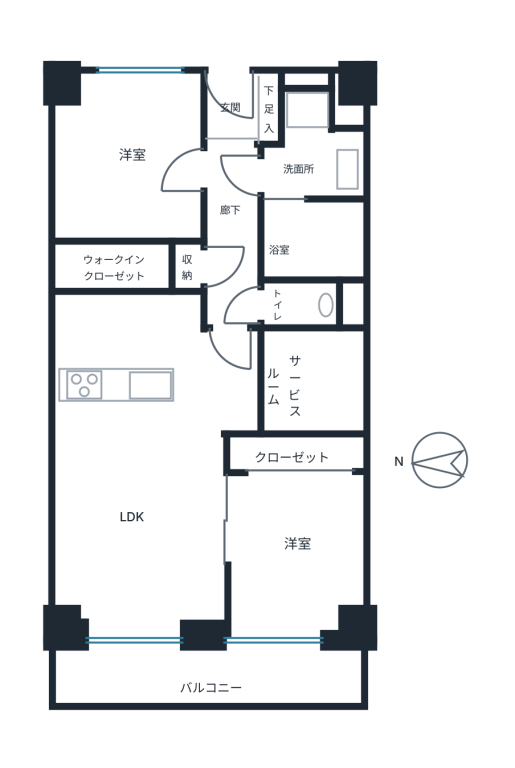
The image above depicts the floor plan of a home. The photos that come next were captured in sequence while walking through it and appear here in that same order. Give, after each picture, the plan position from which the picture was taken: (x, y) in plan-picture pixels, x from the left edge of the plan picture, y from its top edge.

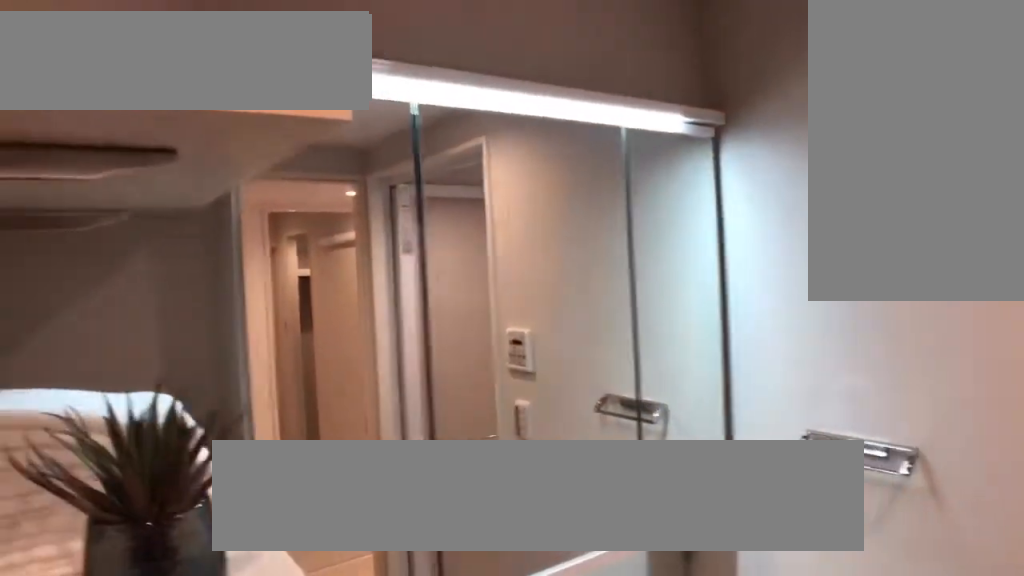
(313, 199)
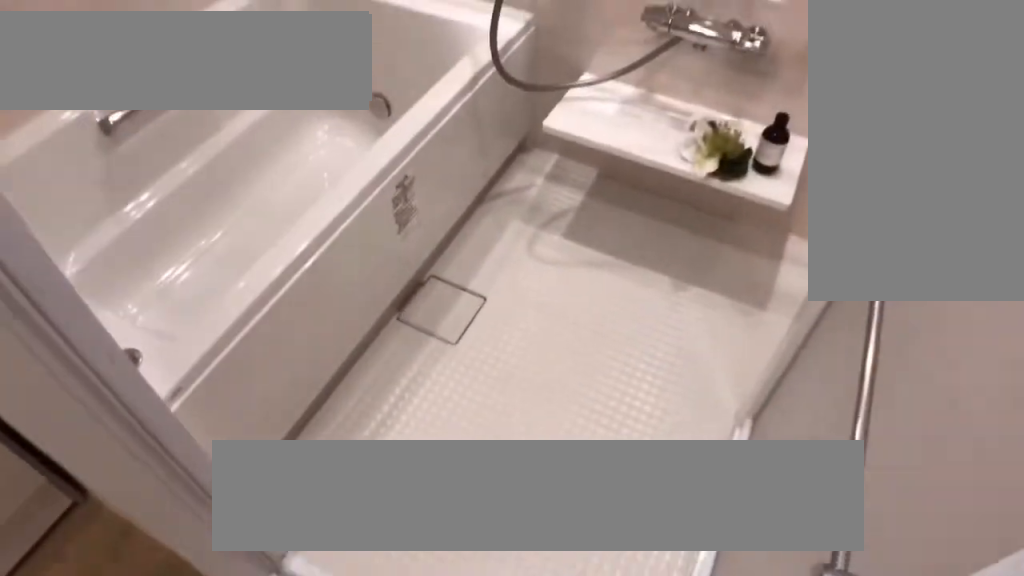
(314, 199)
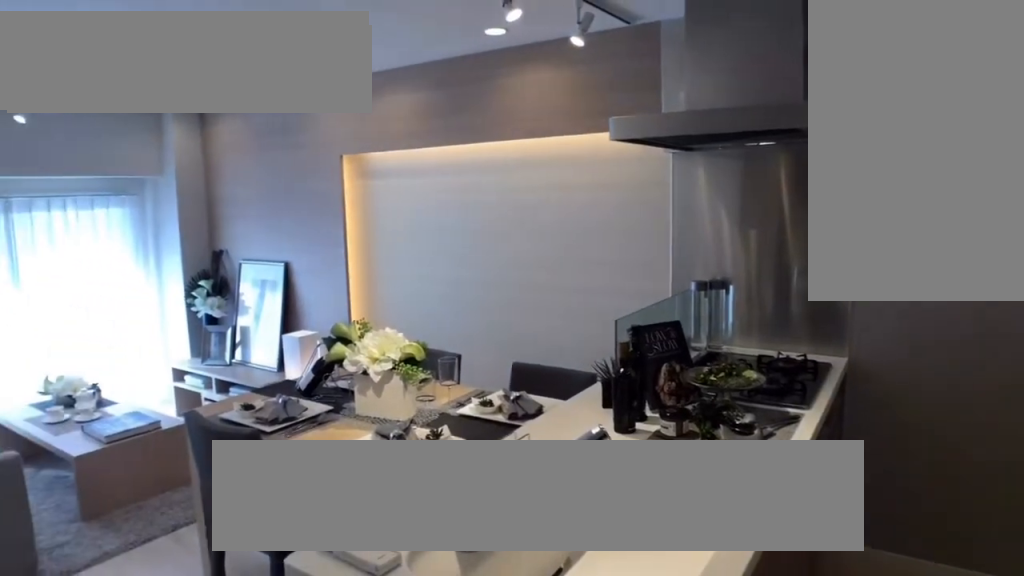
(162, 423)
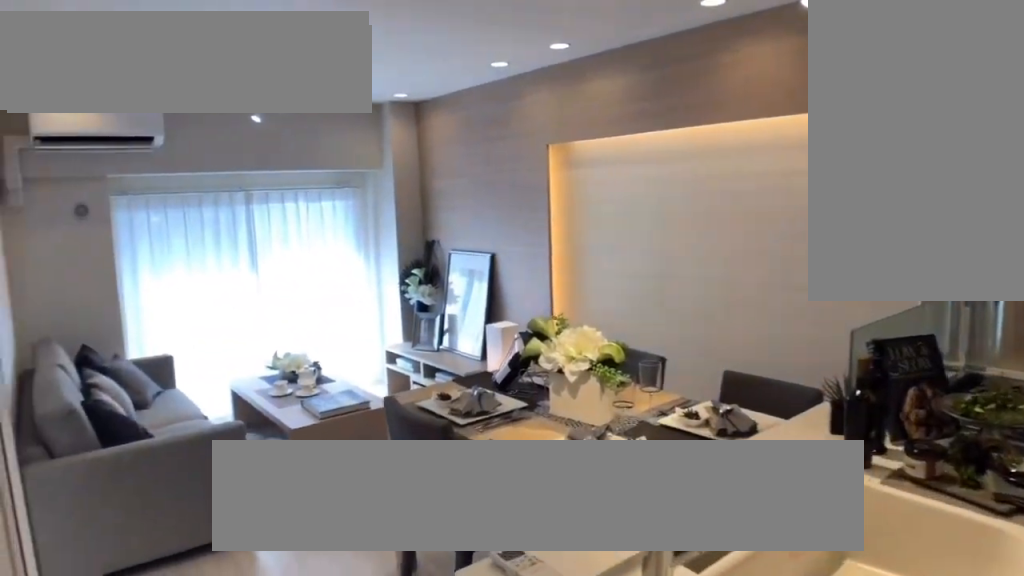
(161, 423)
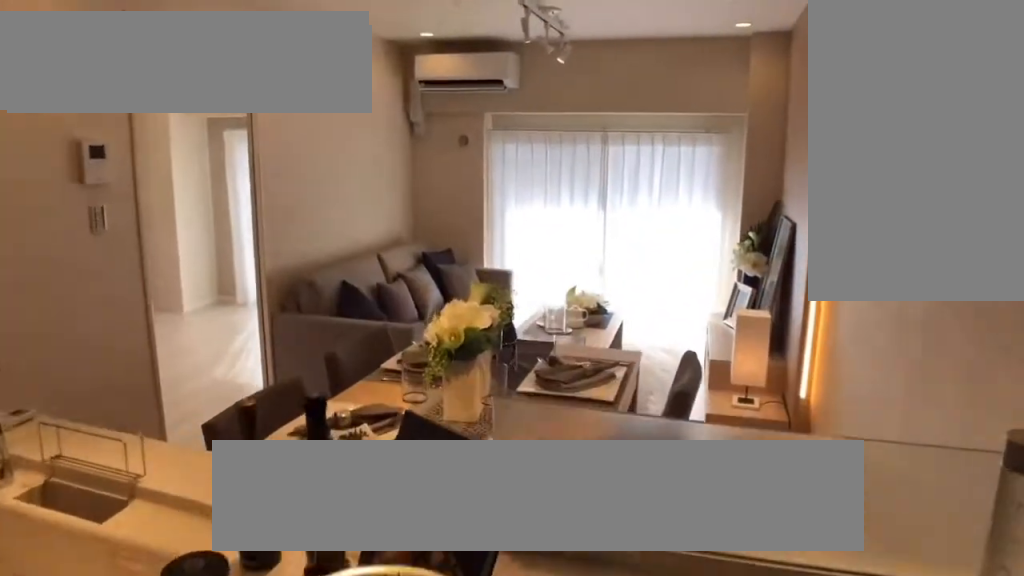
(161, 423)
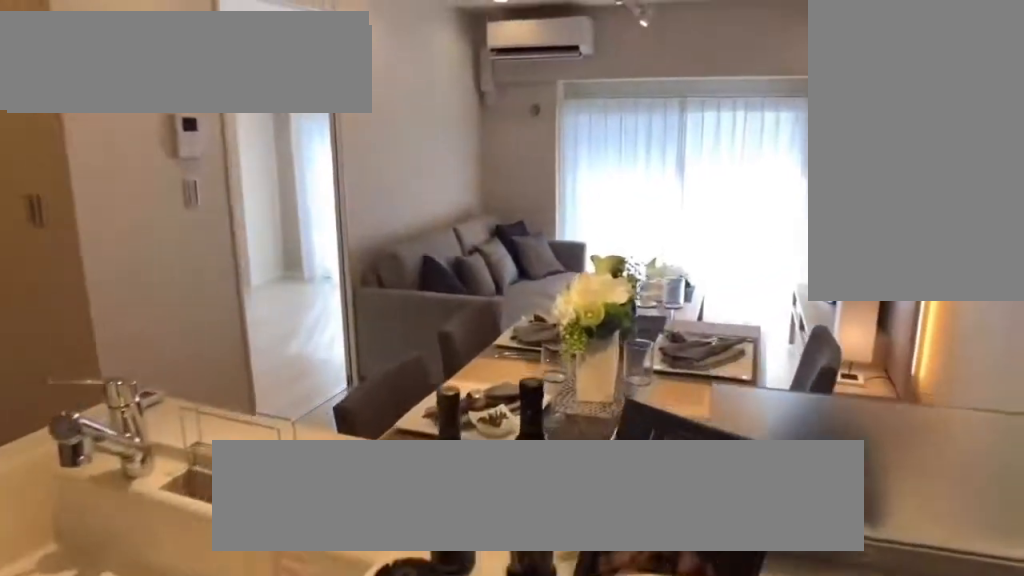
(160, 423)
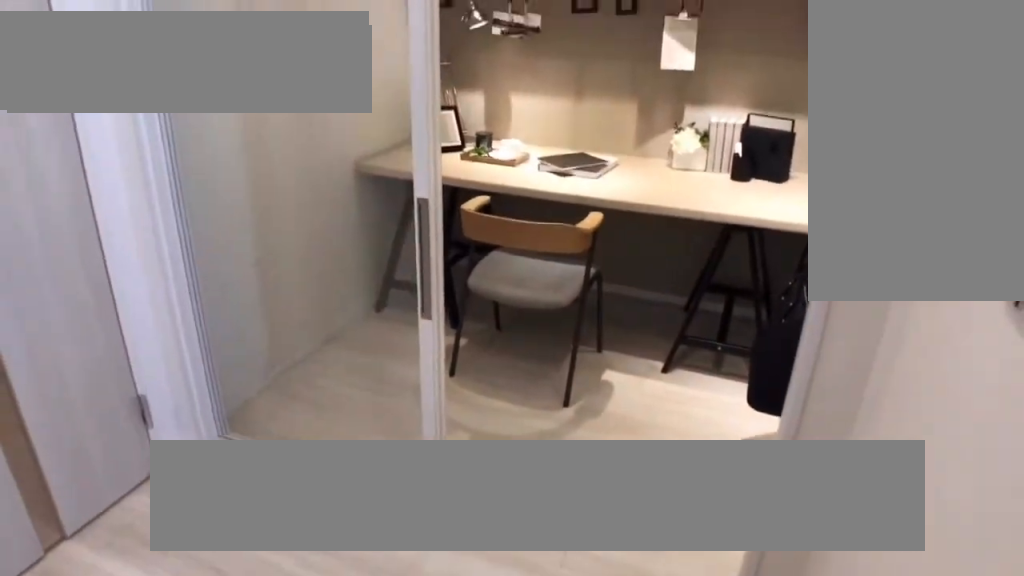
(161, 423)
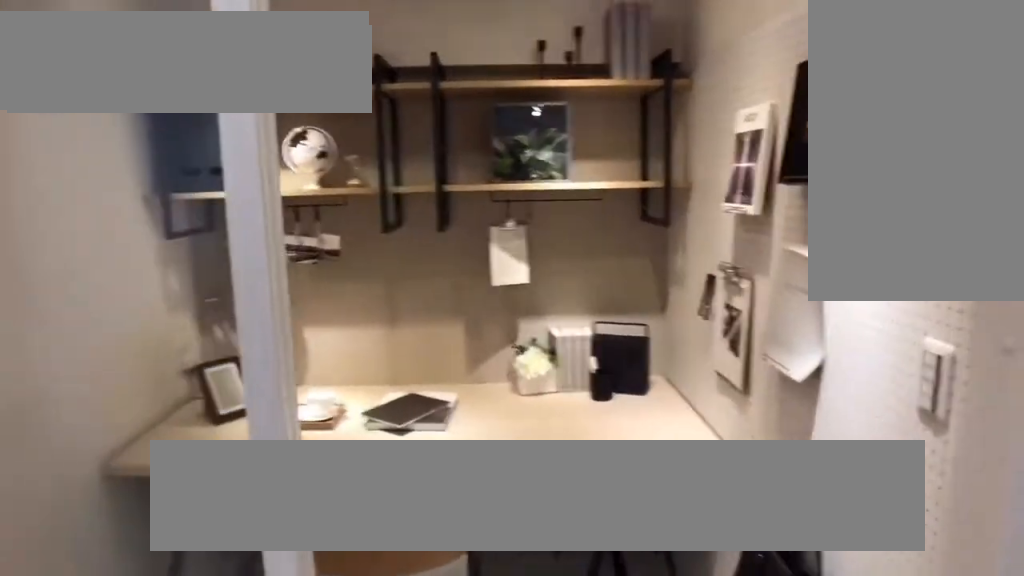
(160, 424)
